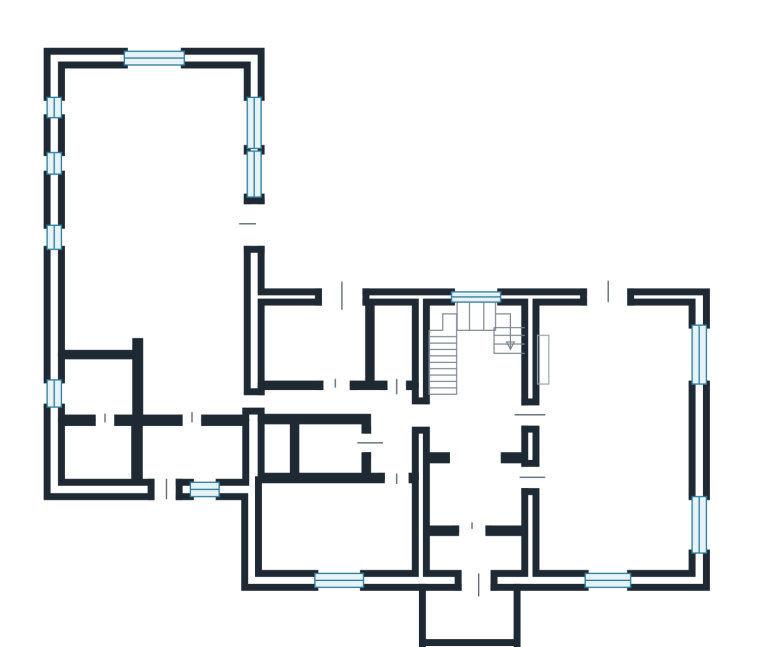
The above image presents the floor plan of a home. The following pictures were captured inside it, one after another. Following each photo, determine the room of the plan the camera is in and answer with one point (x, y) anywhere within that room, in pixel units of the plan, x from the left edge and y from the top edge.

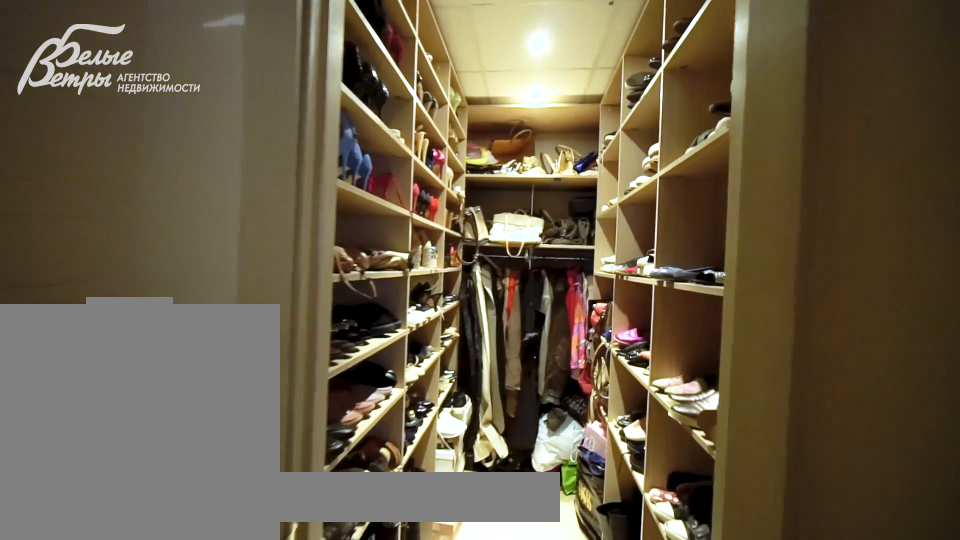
(389, 344)
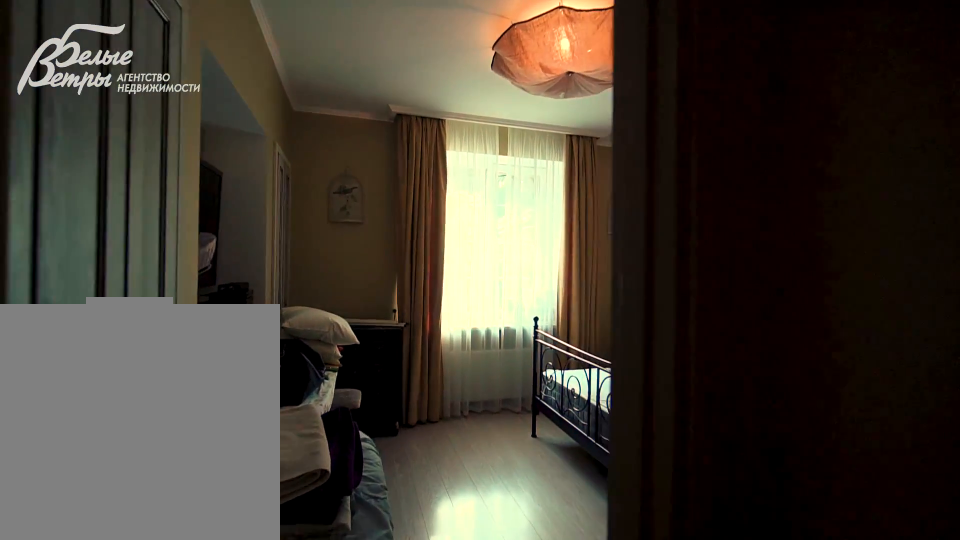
(334, 525)
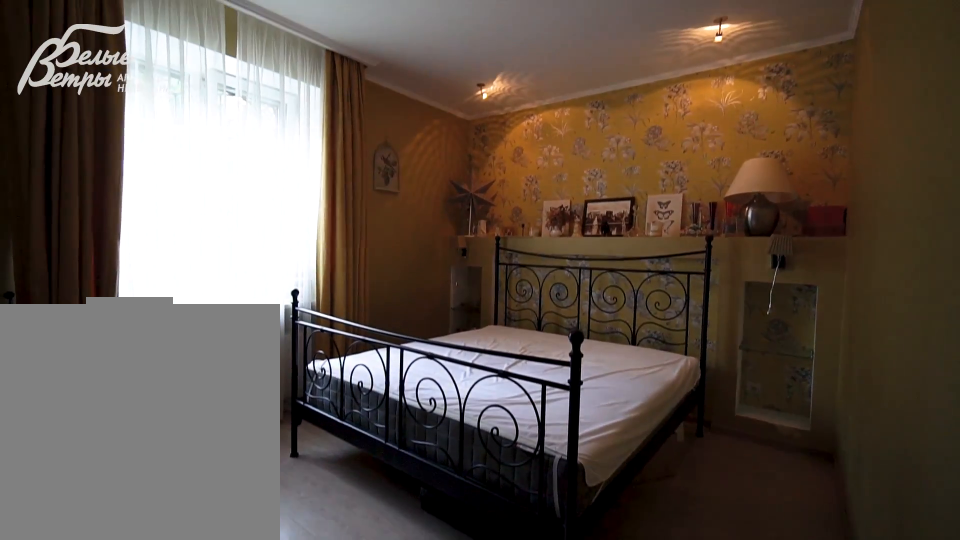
(333, 525)
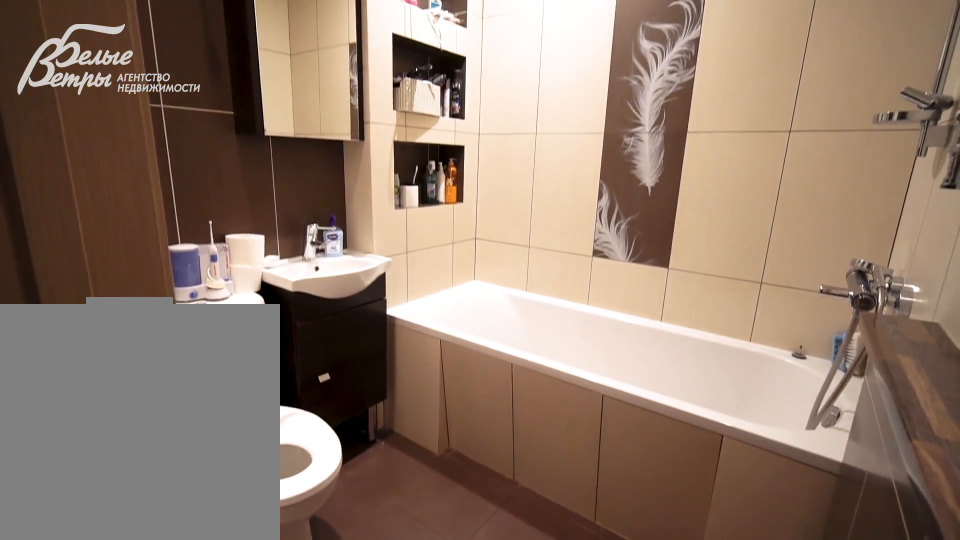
(326, 446)
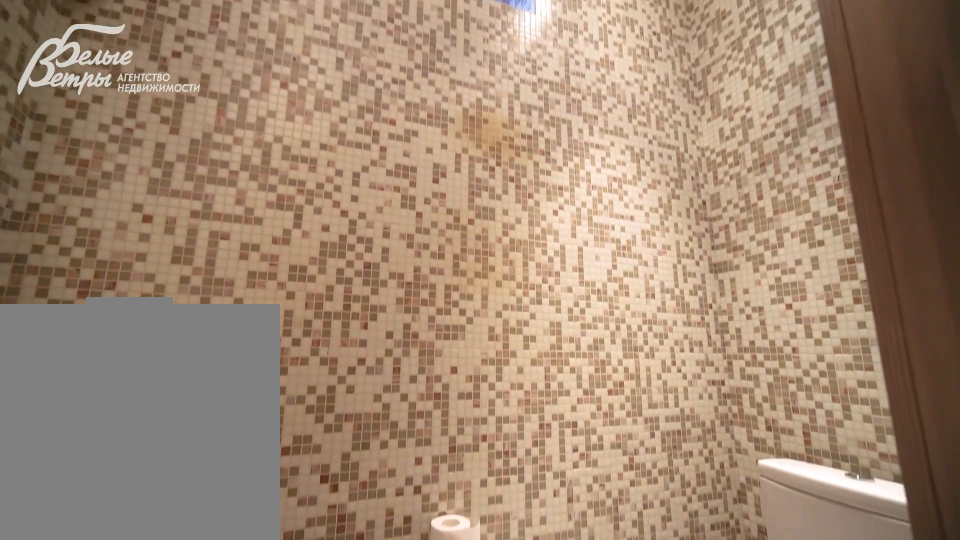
(96, 384)
